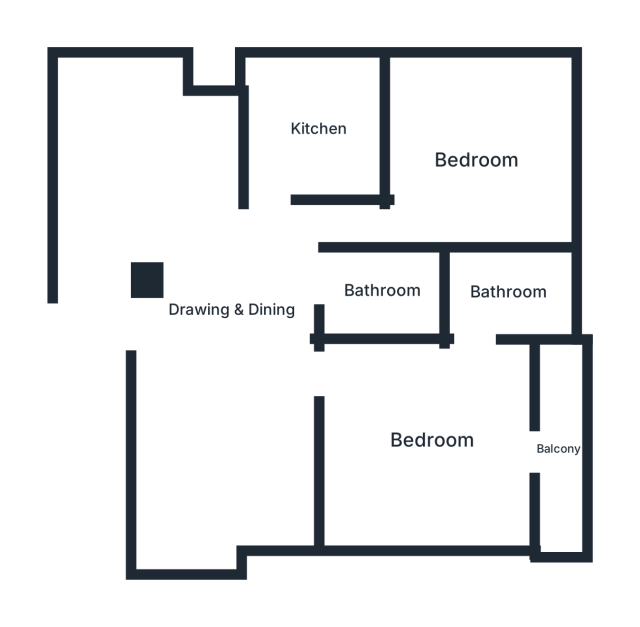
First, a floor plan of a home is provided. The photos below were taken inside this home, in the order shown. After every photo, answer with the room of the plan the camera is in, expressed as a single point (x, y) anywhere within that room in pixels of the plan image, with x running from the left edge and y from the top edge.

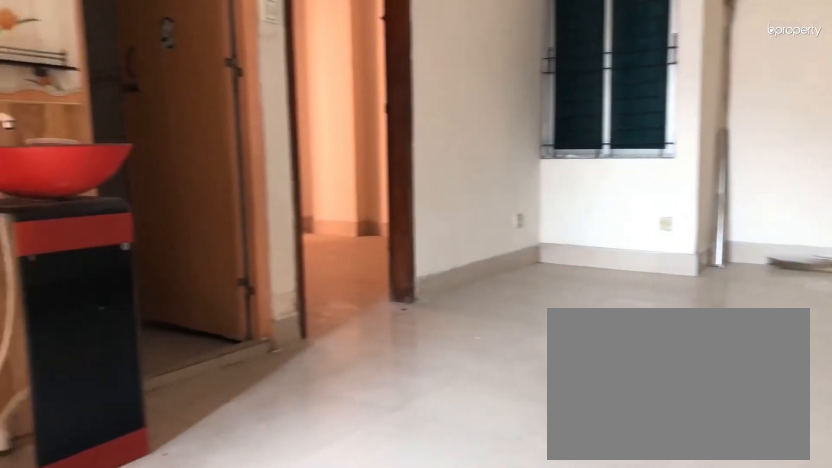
(230, 305)
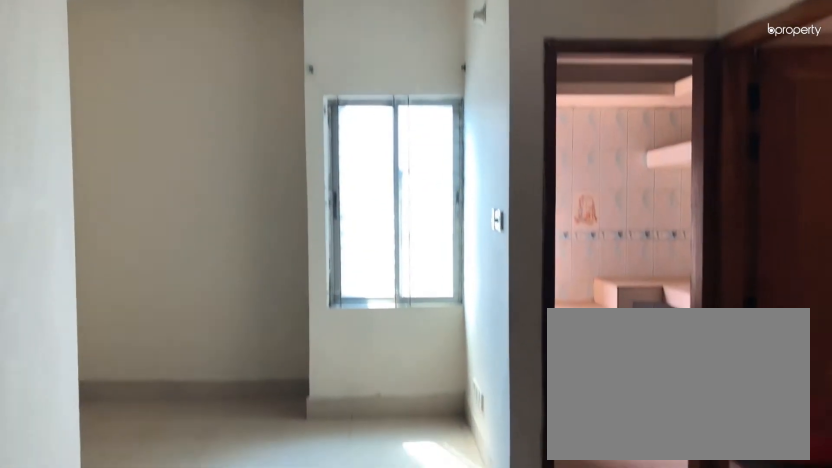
(230, 305)
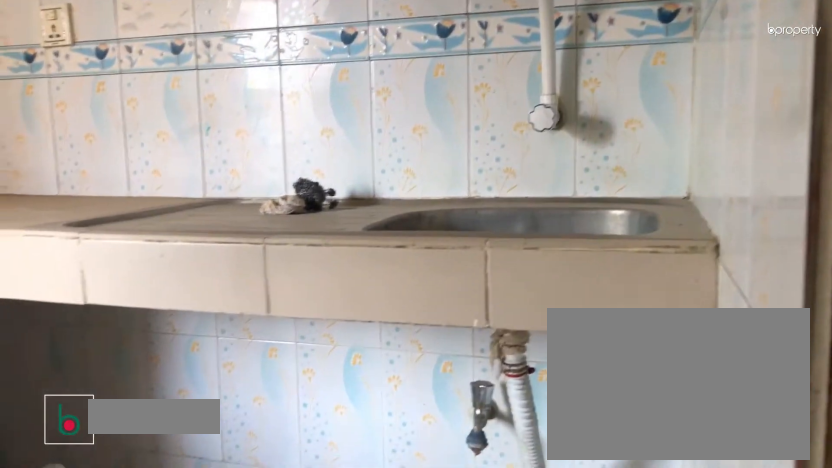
(317, 129)
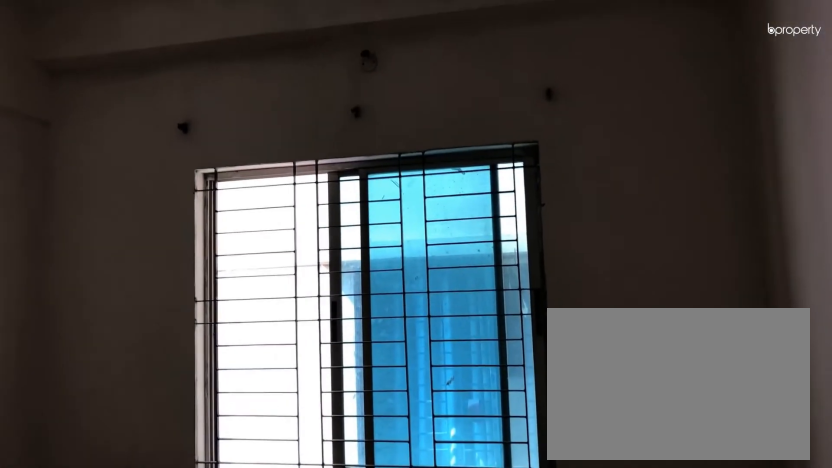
(477, 158)
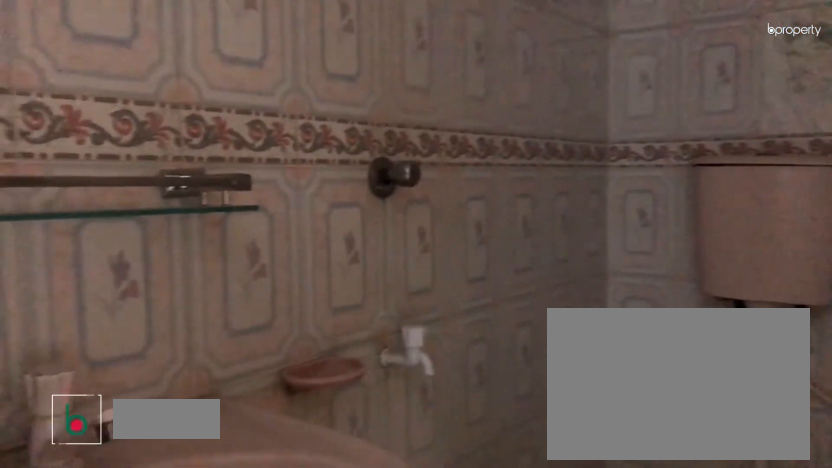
(385, 290)
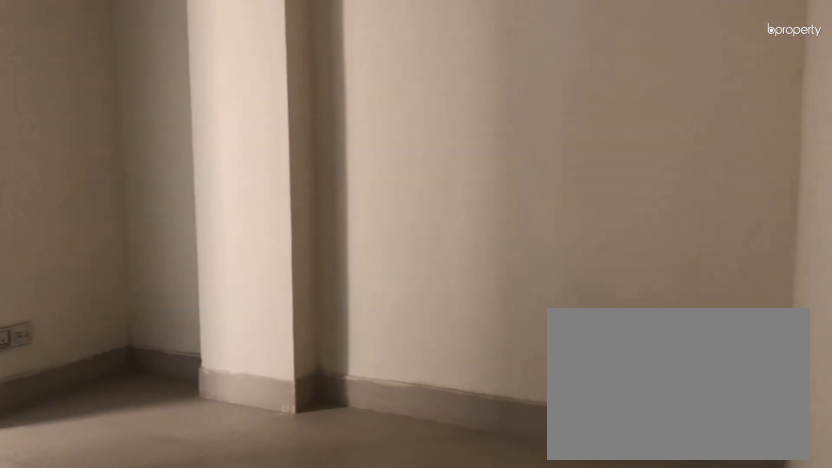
(428, 435)
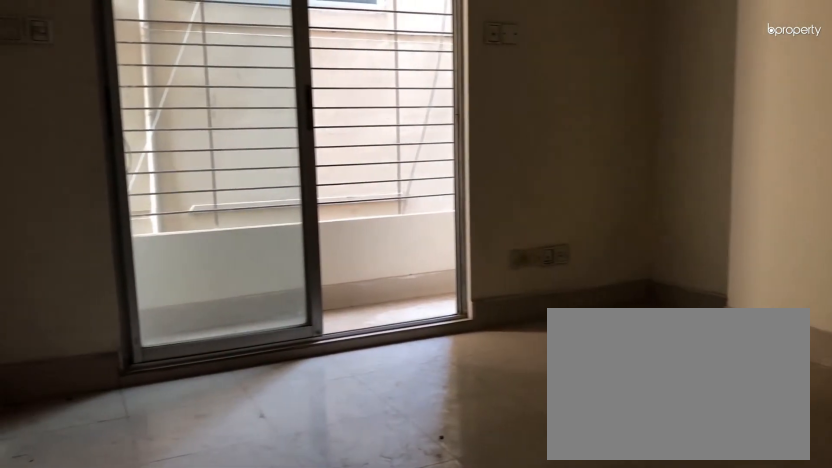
(428, 435)
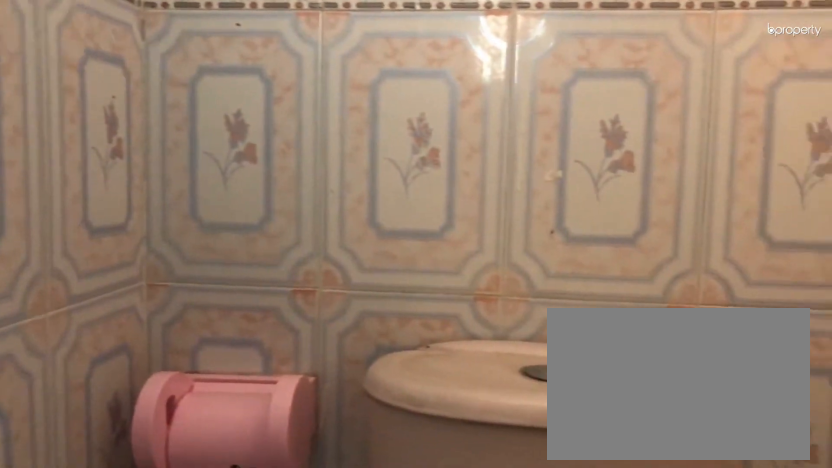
(510, 292)
